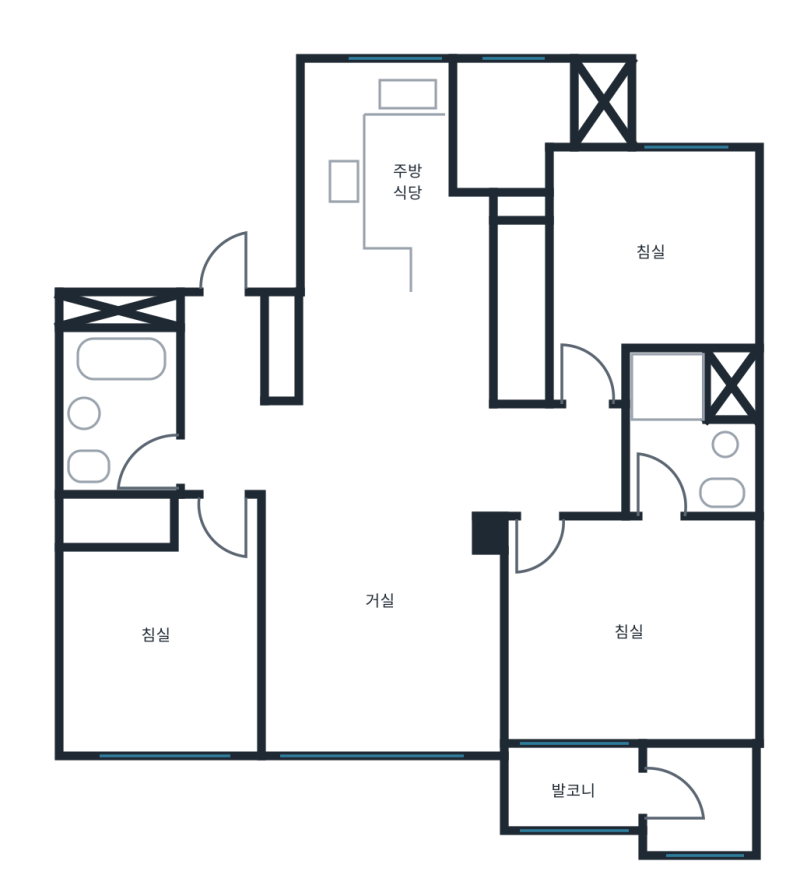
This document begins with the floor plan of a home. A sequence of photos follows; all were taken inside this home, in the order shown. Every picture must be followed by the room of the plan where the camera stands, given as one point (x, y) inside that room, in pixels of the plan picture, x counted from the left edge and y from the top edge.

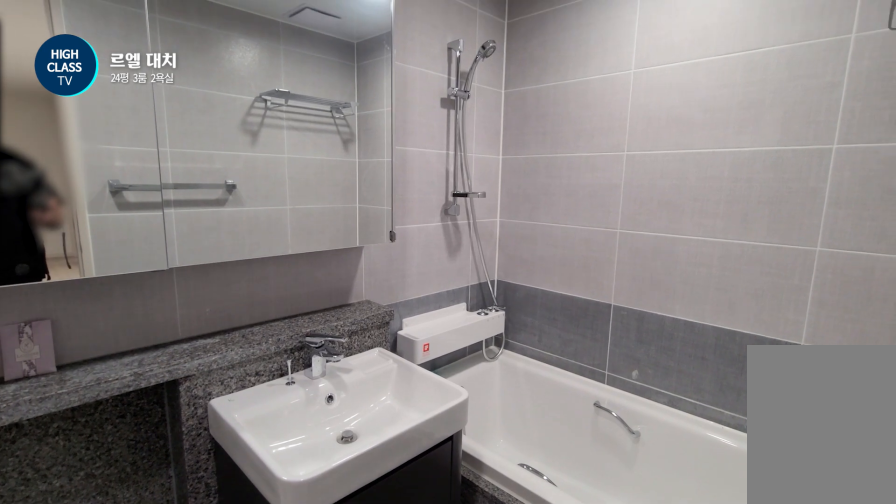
(116, 411)
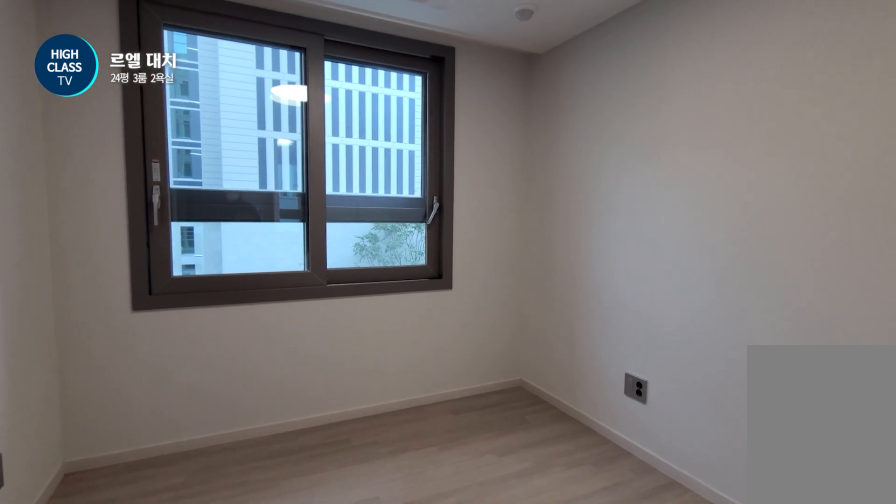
(161, 624)
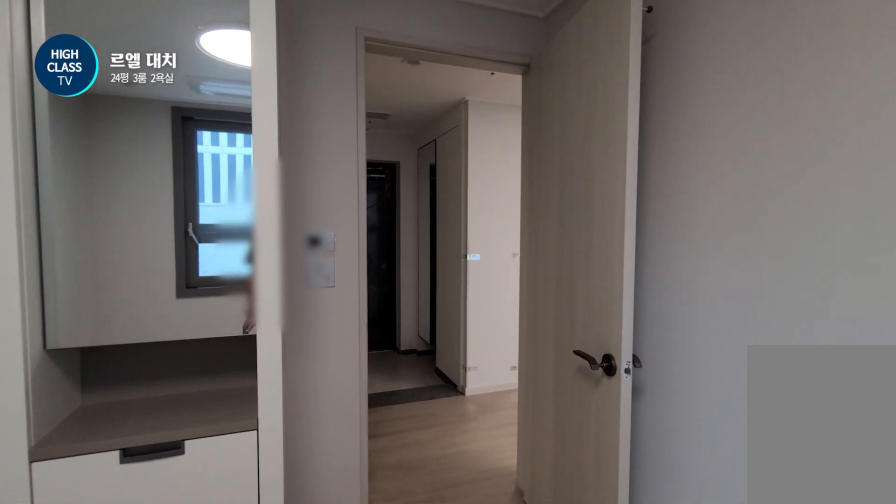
(161, 624)
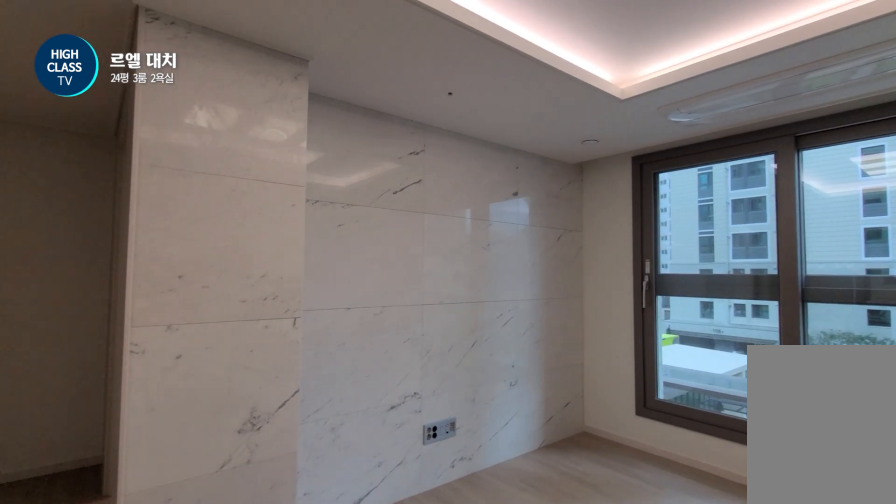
(381, 578)
